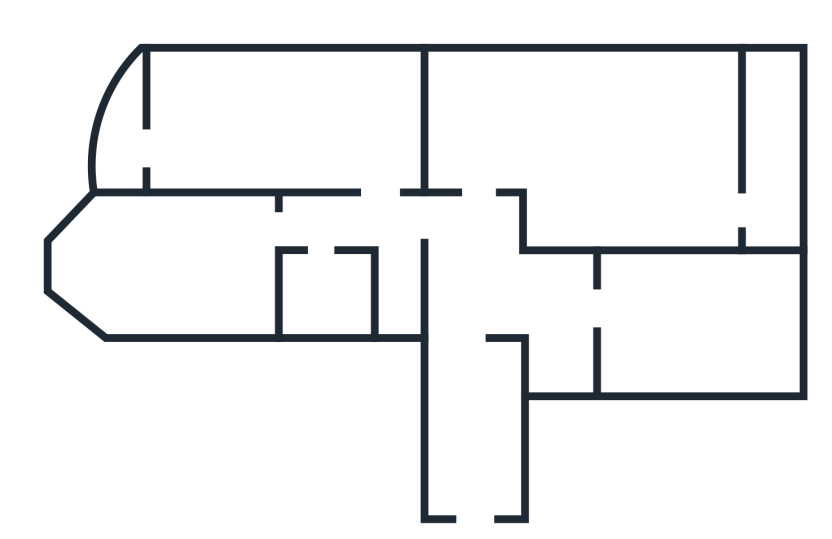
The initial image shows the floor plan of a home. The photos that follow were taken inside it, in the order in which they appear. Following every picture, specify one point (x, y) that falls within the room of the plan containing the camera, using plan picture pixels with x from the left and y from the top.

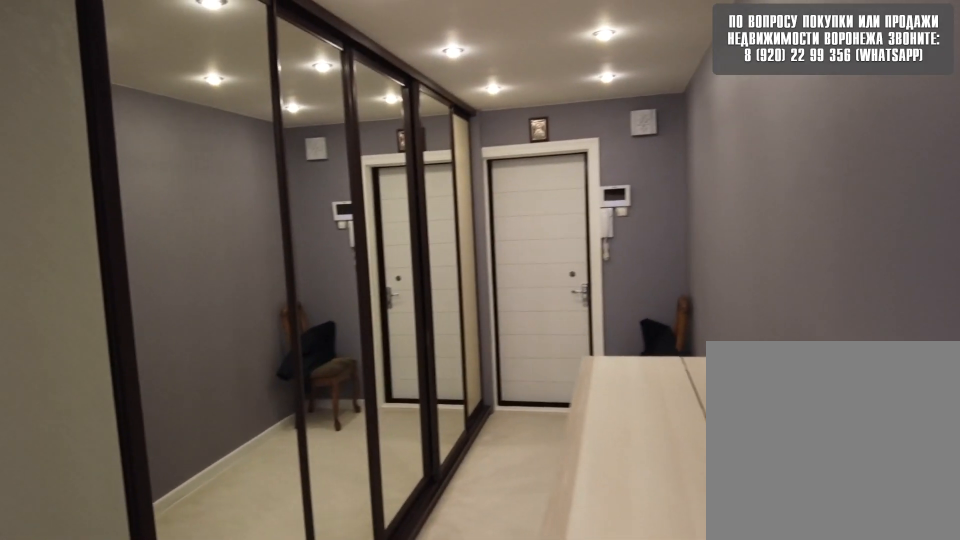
(479, 304)
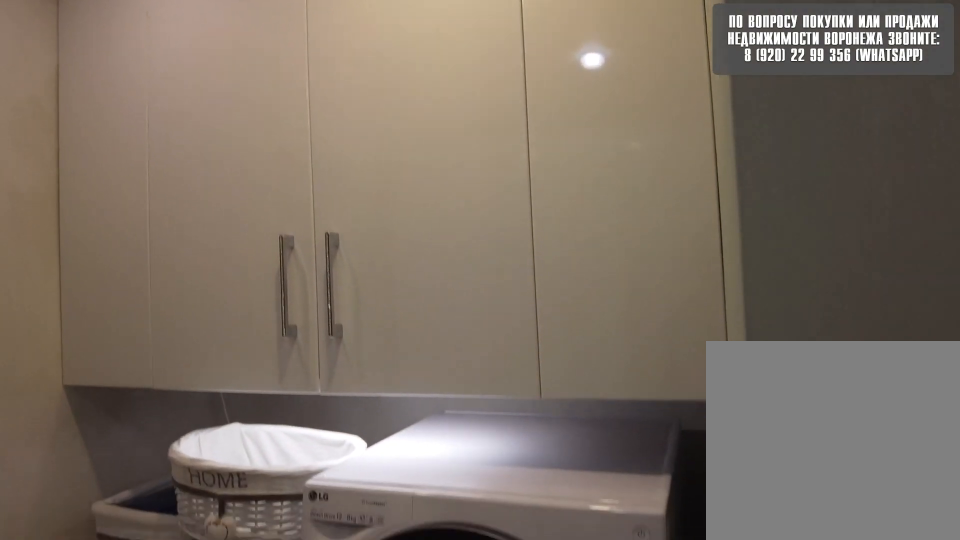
(568, 311)
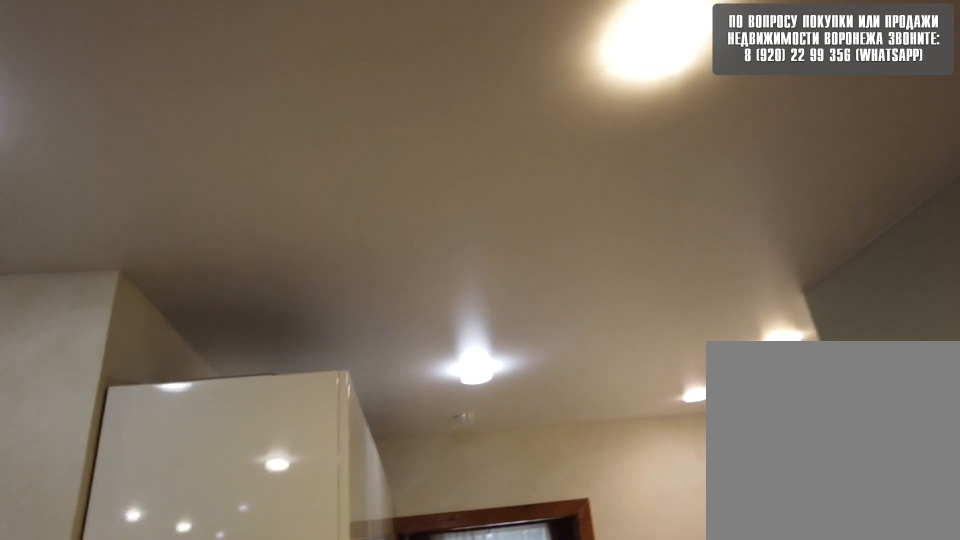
(568, 311)
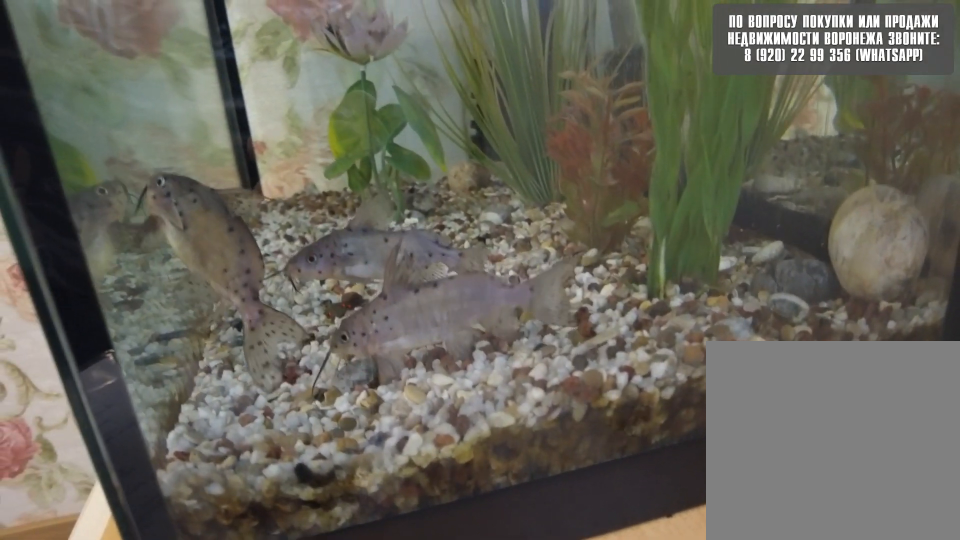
(666, 324)
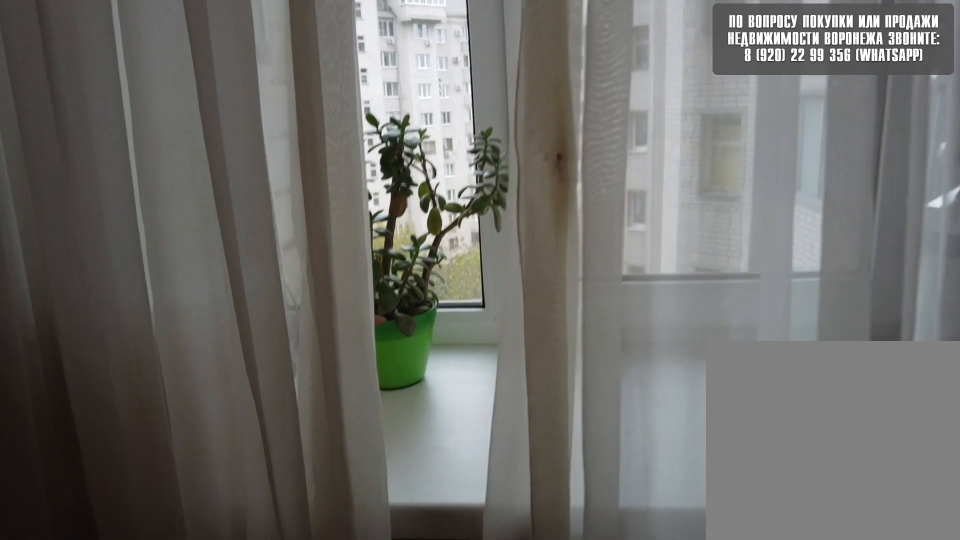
(666, 324)
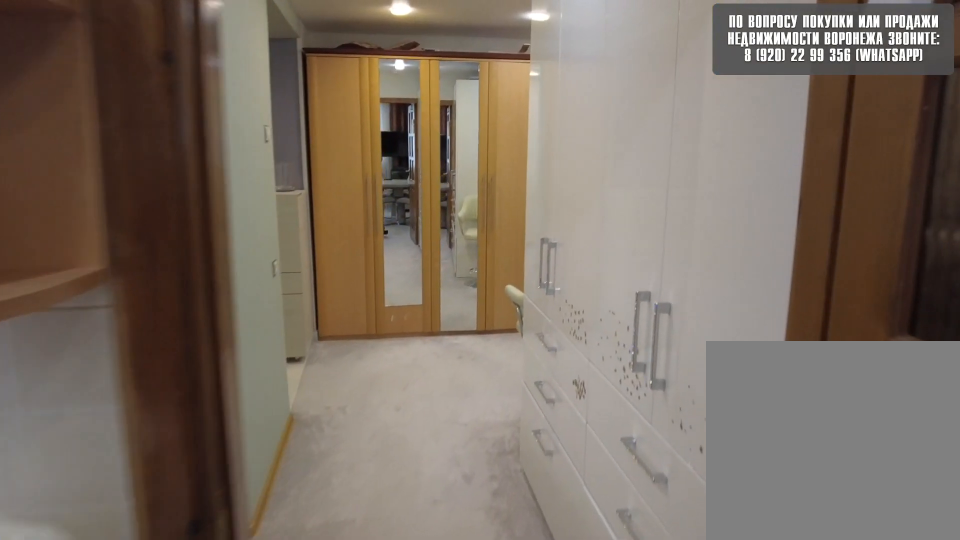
(573, 324)
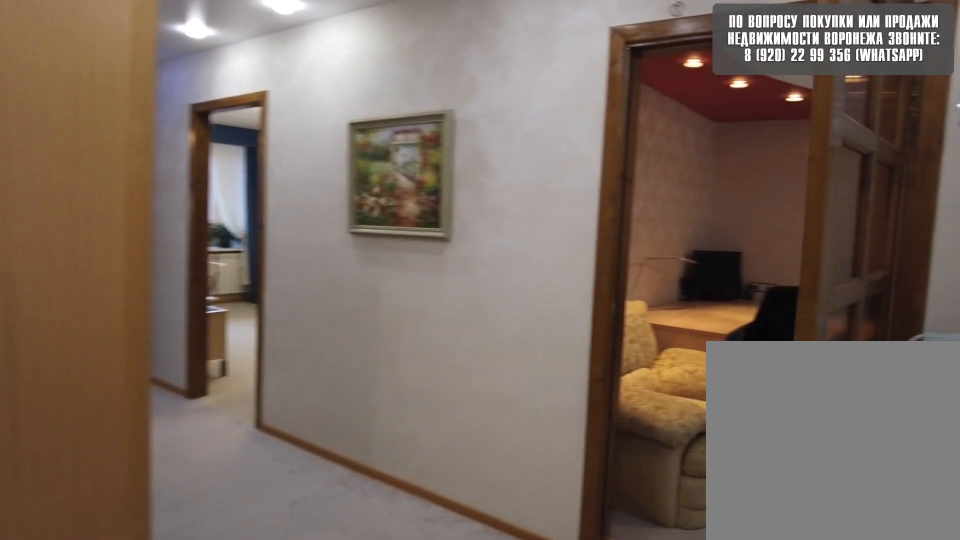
(489, 297)
